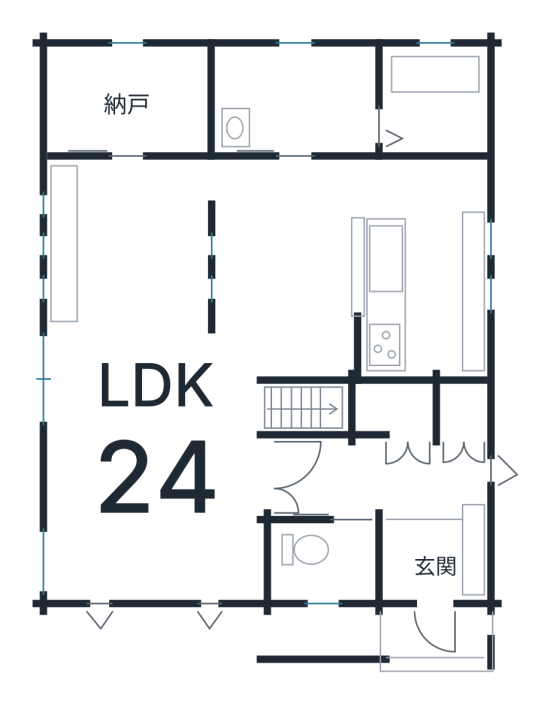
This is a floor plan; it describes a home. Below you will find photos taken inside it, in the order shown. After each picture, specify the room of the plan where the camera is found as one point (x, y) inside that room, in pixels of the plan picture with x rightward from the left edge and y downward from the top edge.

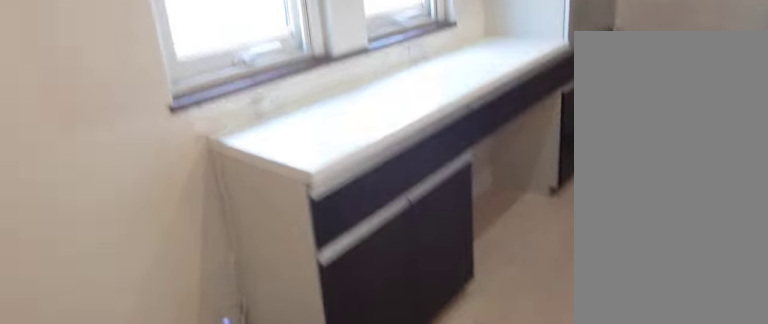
(416, 292)
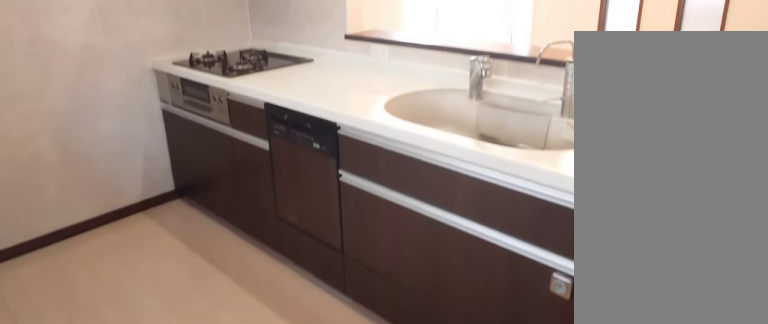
(416, 292)
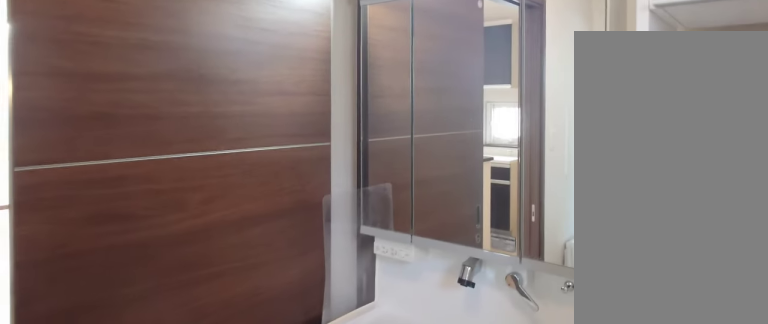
(304, 114)
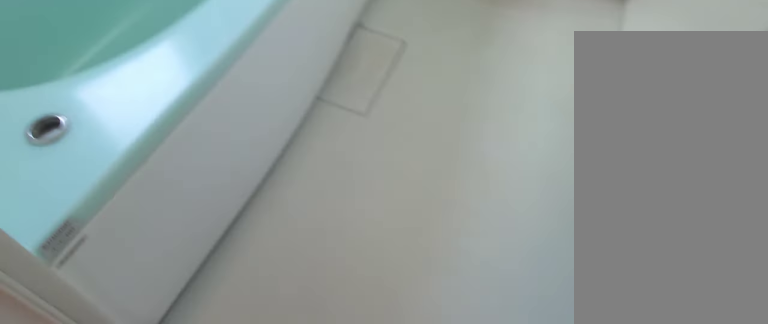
(433, 92)
